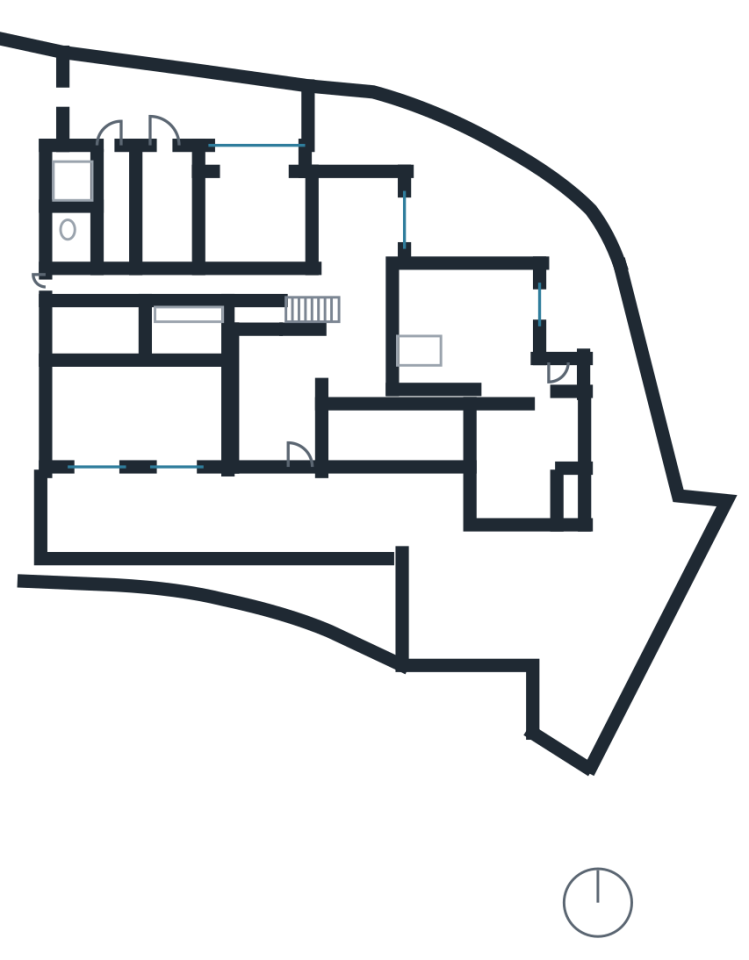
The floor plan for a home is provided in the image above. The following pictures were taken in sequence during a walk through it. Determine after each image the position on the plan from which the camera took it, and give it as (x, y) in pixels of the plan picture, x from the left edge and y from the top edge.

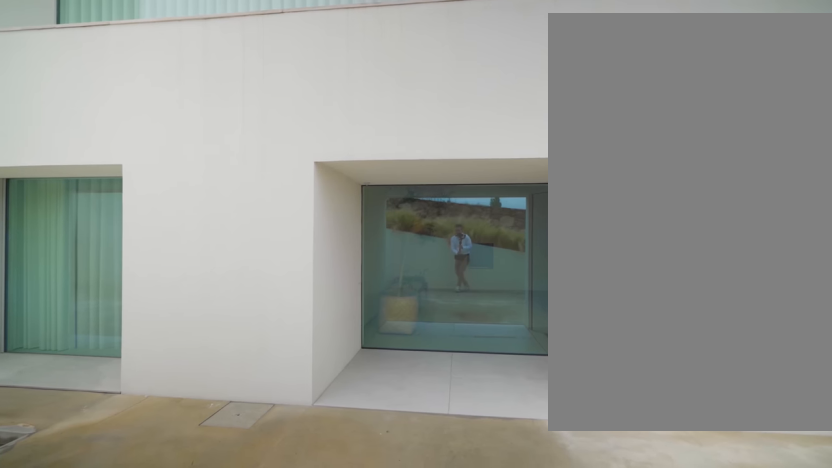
(257, 536)
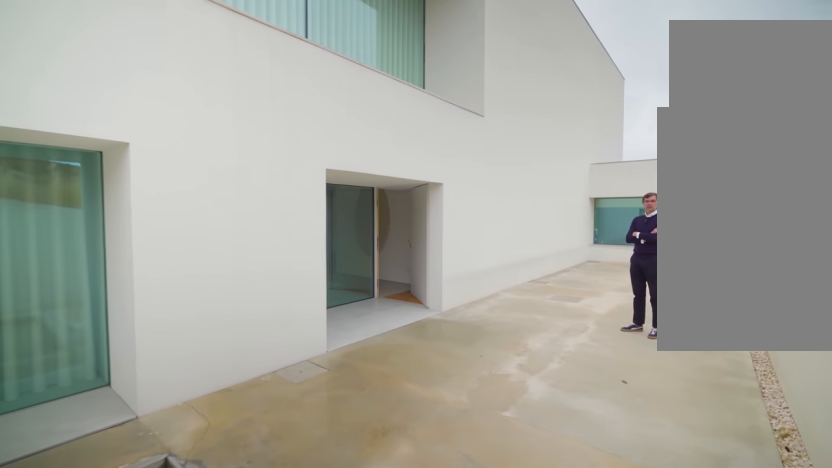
(209, 543)
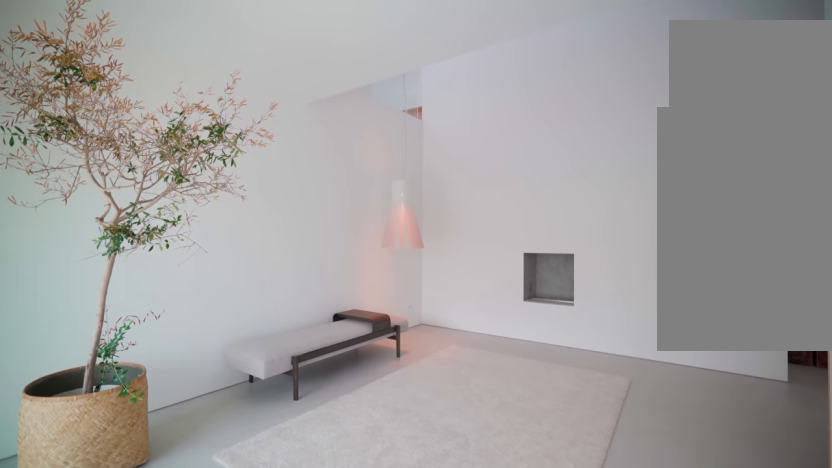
(299, 452)
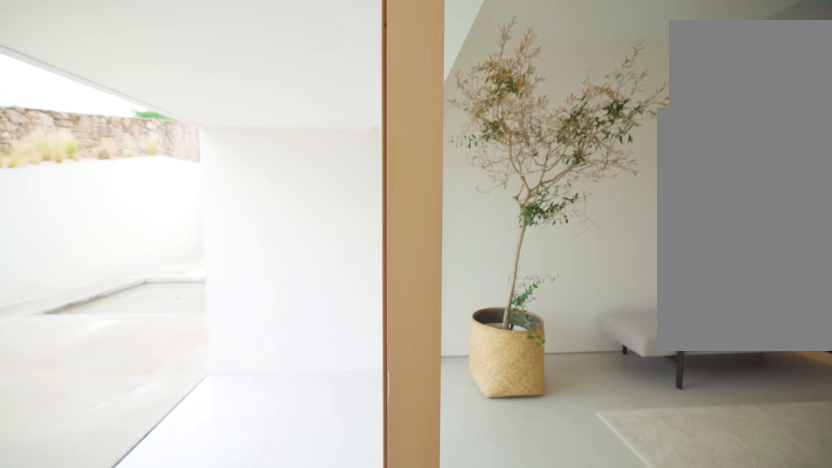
(300, 446)
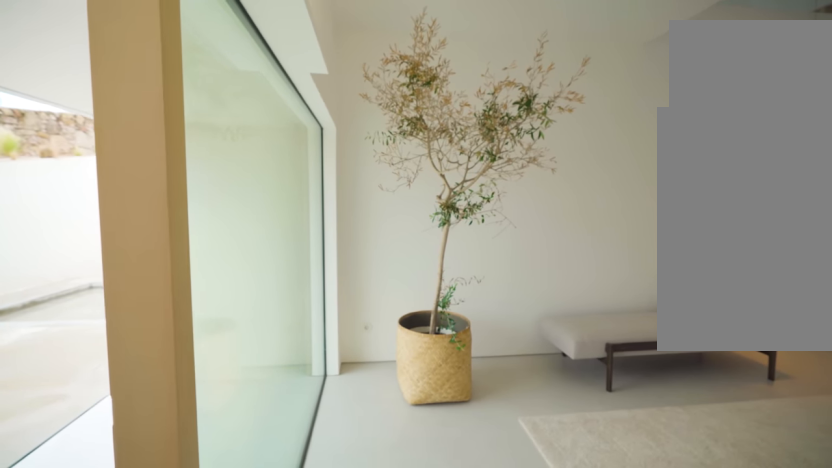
(300, 447)
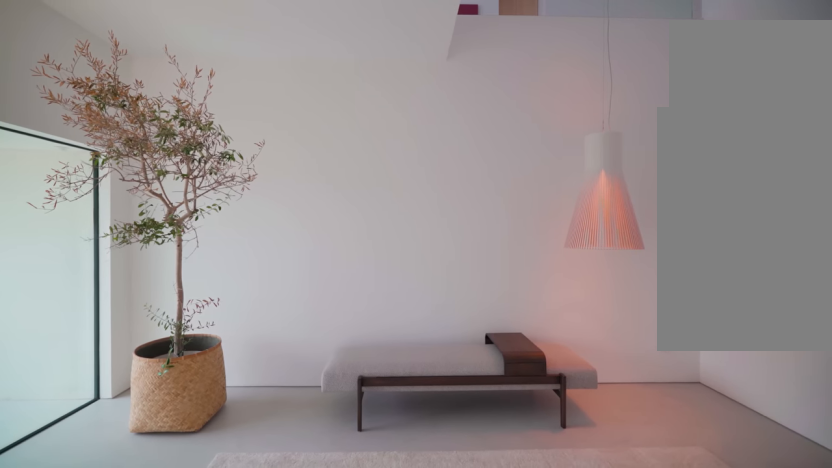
(303, 425)
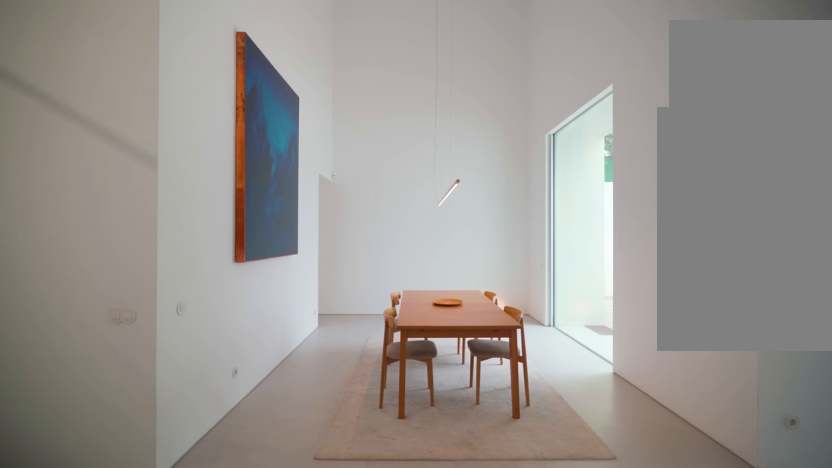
(358, 315)
